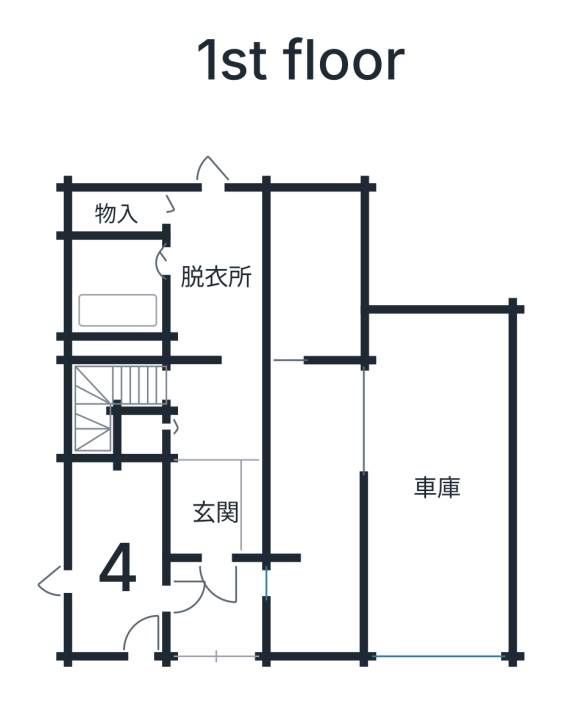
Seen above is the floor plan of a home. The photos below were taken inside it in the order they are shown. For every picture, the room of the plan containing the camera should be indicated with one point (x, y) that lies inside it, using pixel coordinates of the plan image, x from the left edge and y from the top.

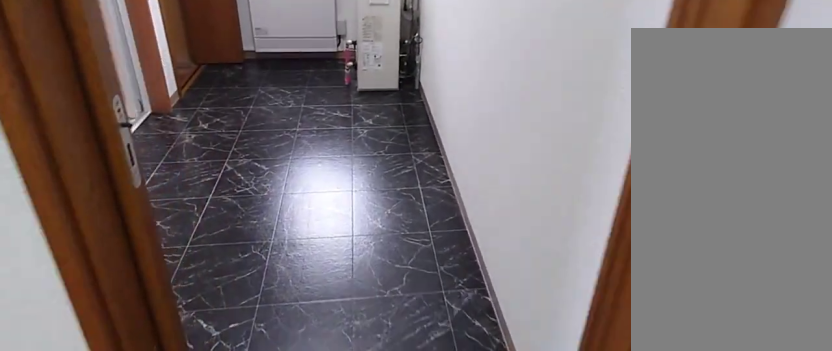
(210, 271)
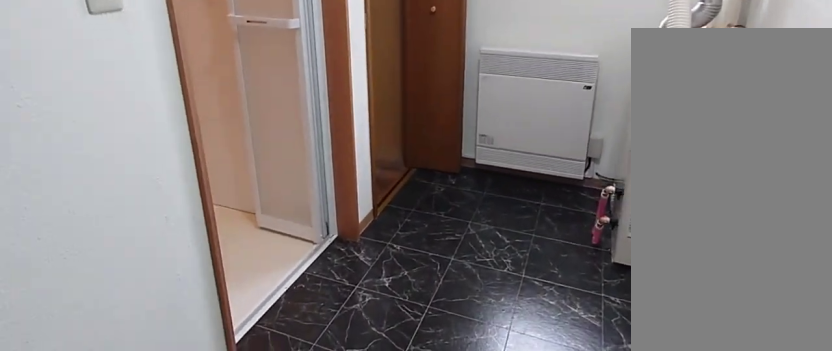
(210, 271)
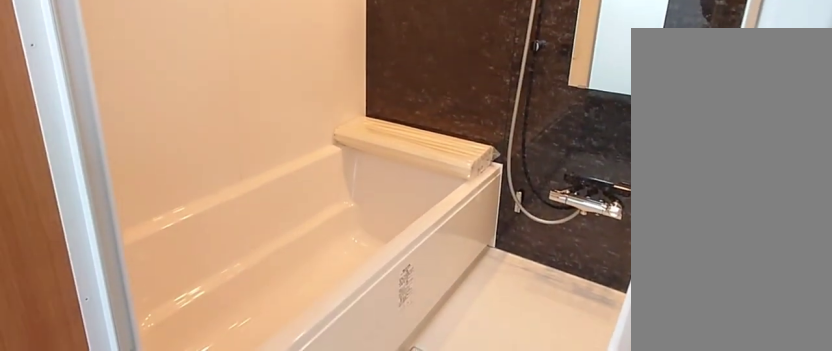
(109, 286)
